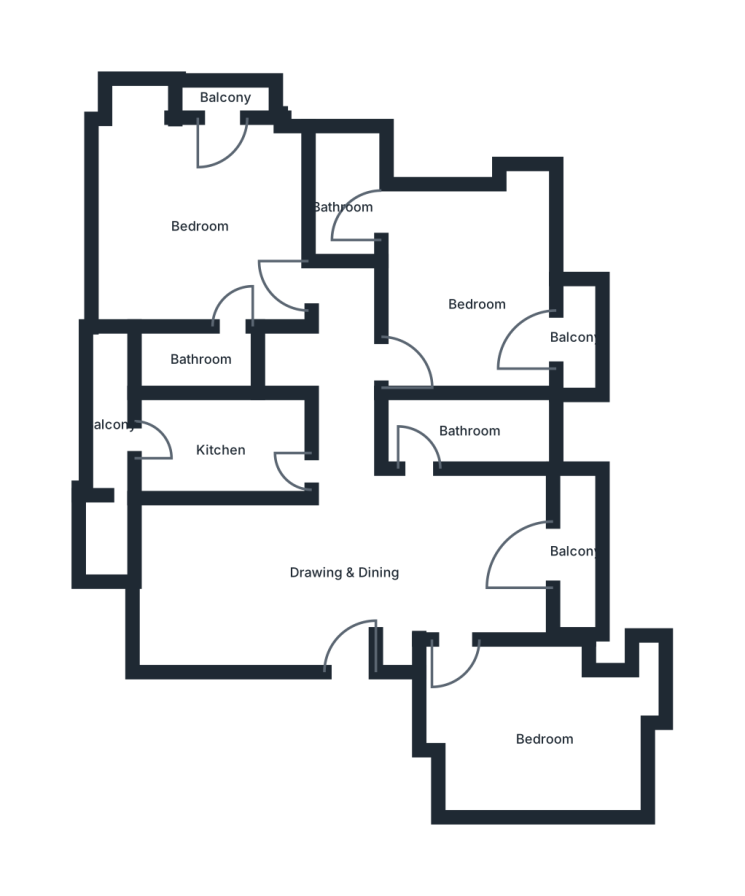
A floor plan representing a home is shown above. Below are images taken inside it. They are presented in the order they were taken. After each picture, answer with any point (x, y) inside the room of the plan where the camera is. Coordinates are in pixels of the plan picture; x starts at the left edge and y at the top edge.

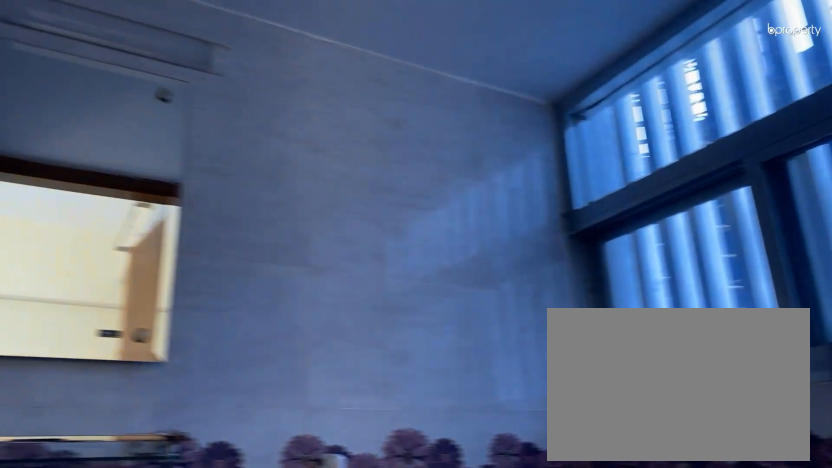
(342, 205)
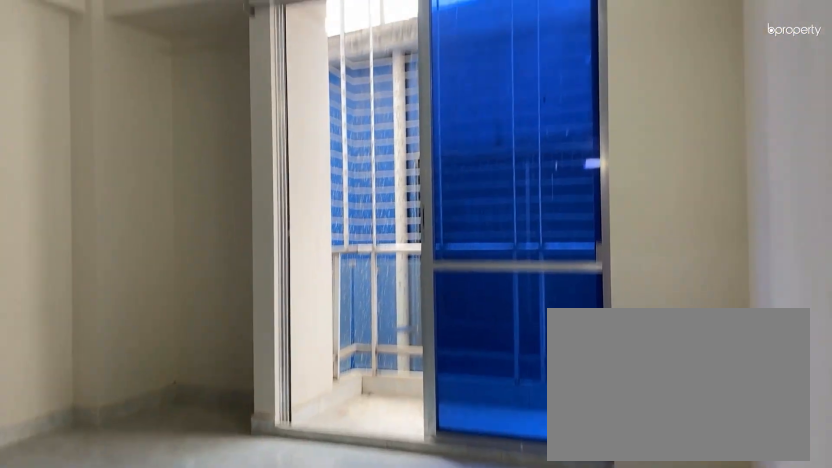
(202, 226)
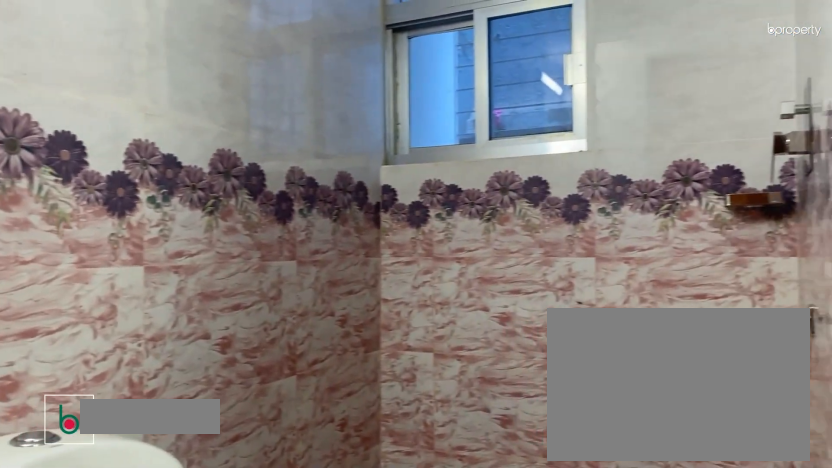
(201, 360)
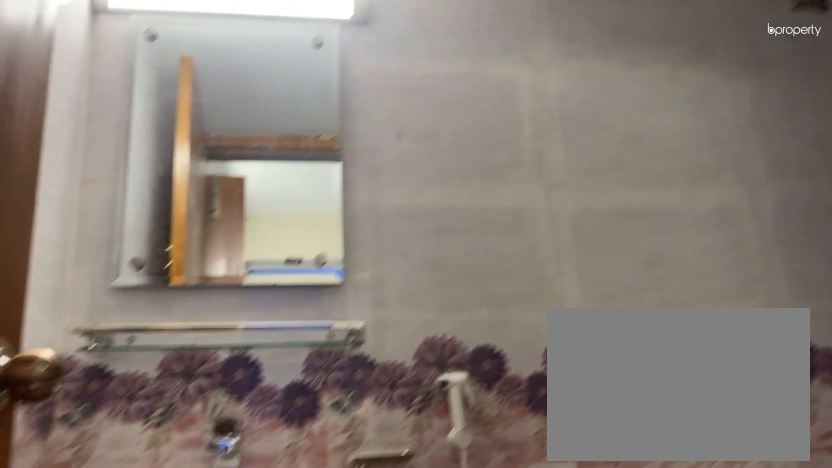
(201, 360)
